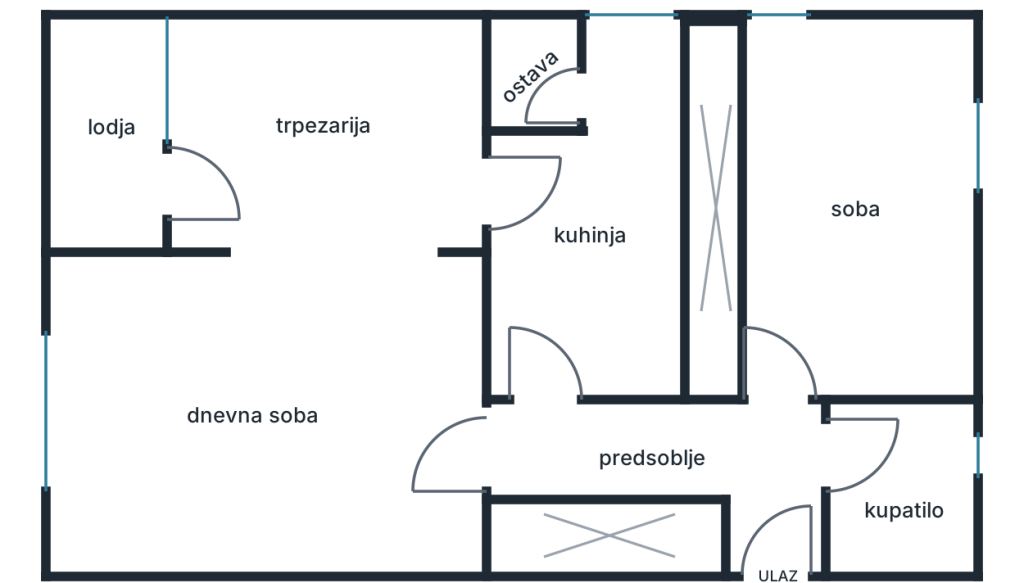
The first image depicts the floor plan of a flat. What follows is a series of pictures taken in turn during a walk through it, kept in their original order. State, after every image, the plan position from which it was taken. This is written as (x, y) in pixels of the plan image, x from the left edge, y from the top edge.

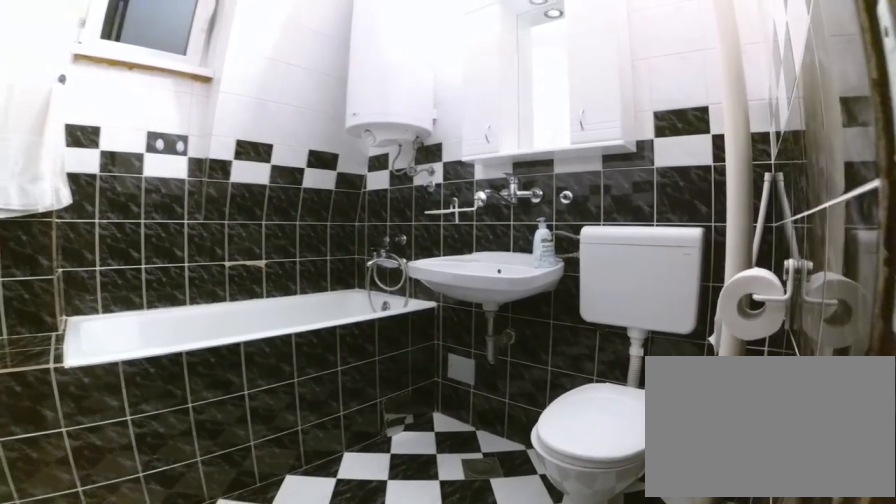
(842, 433)
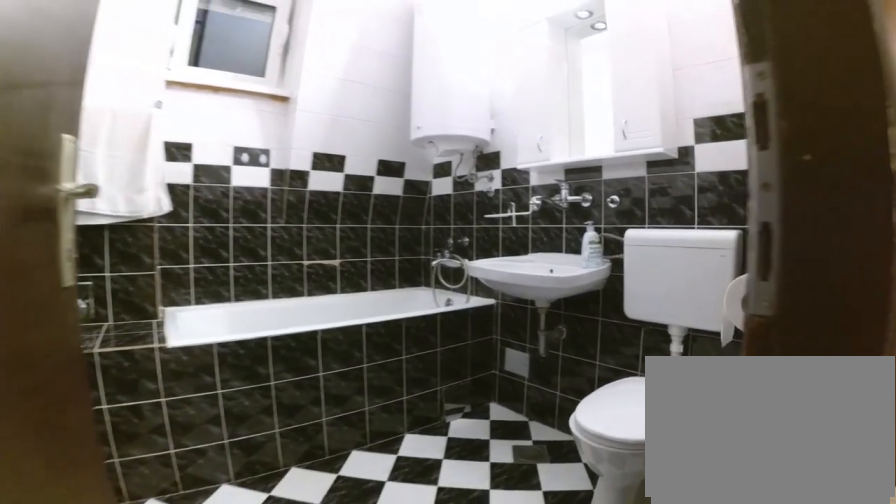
(829, 429)
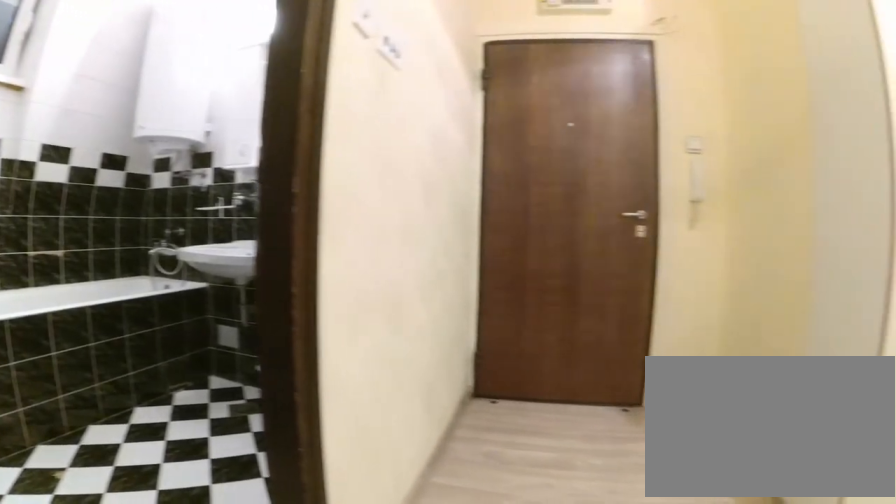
(788, 417)
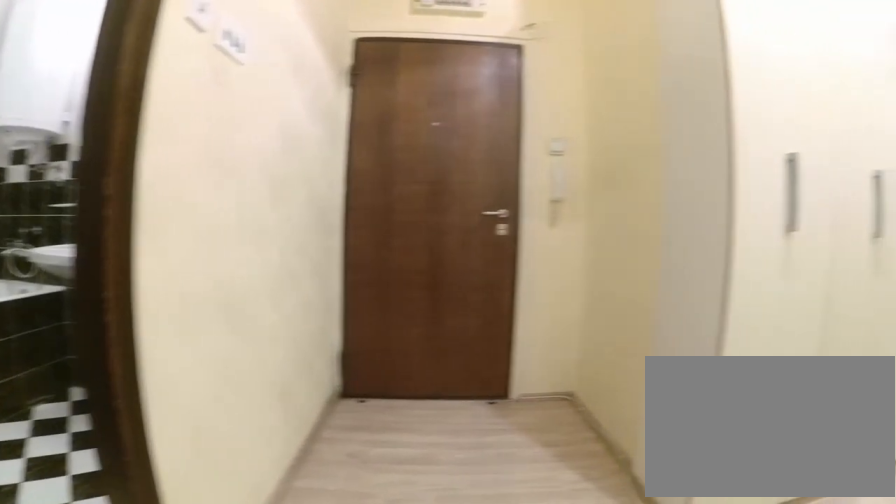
(783, 414)
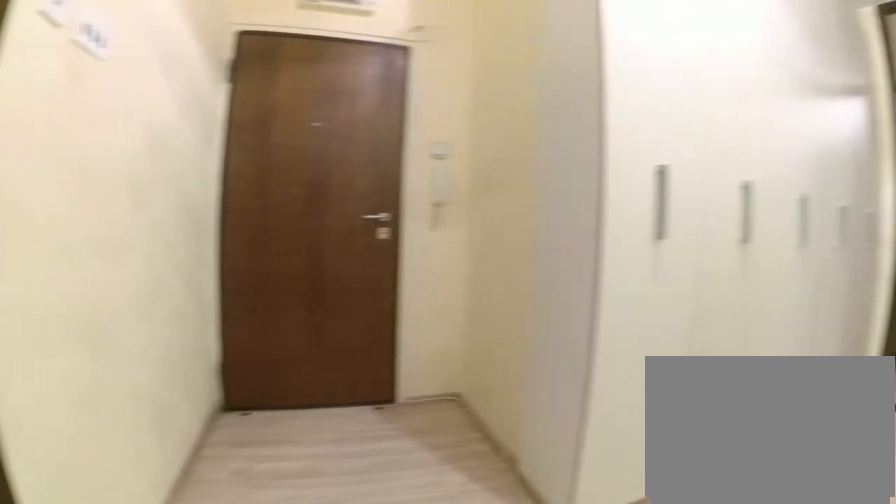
(786, 415)
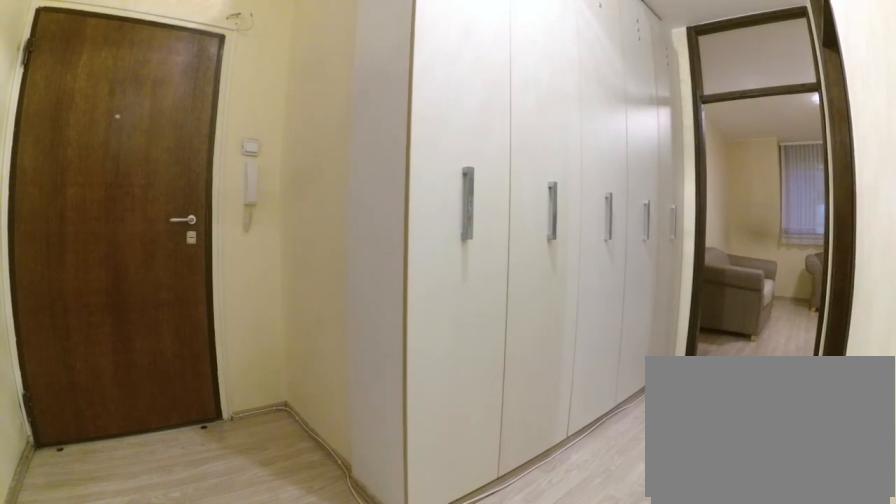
(795, 420)
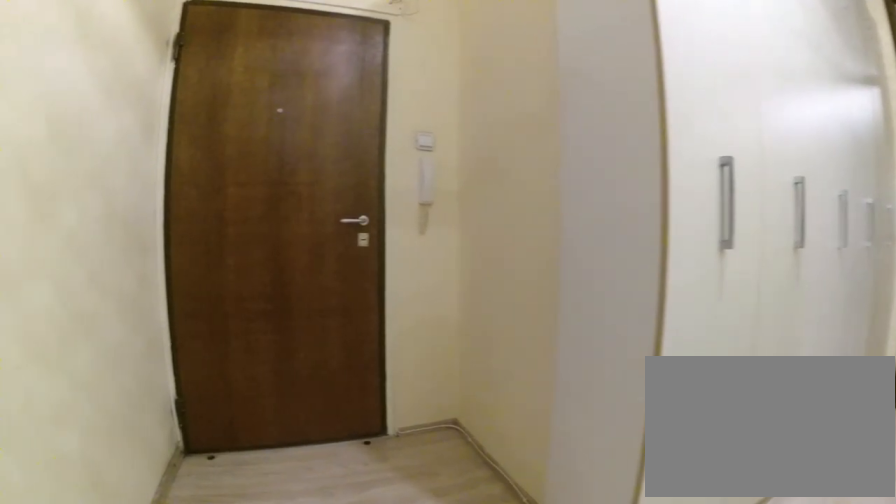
(785, 433)
